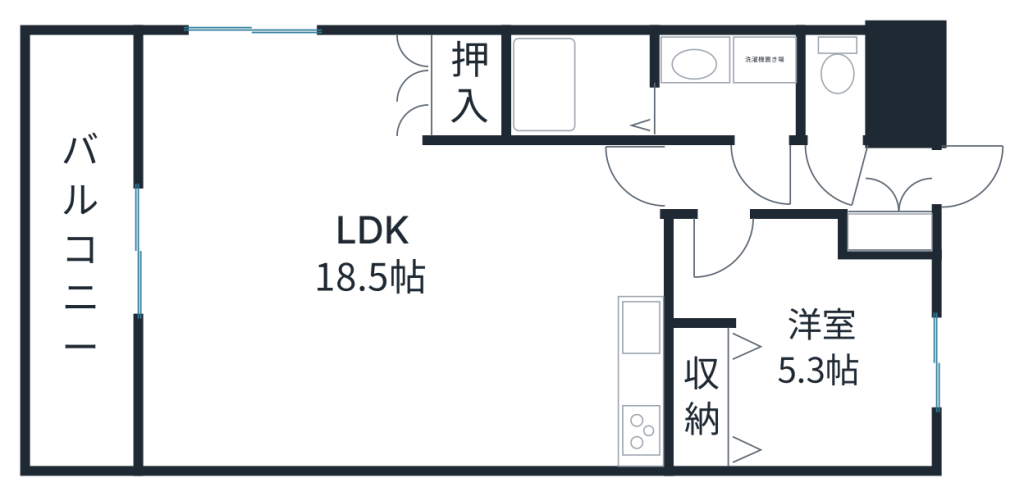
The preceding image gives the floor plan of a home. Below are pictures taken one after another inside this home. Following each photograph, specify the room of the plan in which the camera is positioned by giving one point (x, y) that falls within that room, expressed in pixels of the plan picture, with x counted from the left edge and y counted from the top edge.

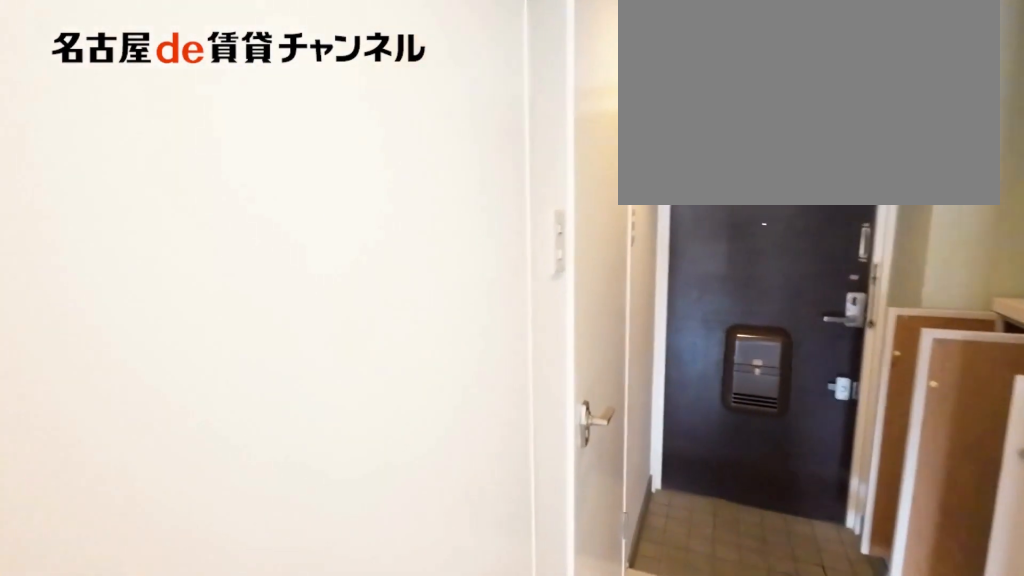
(761, 177)
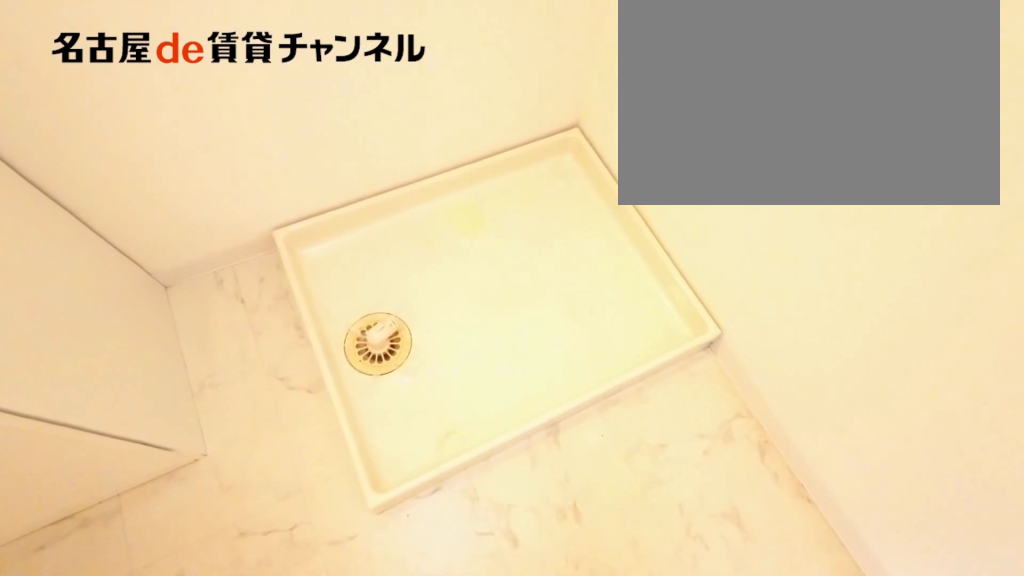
(728, 83)
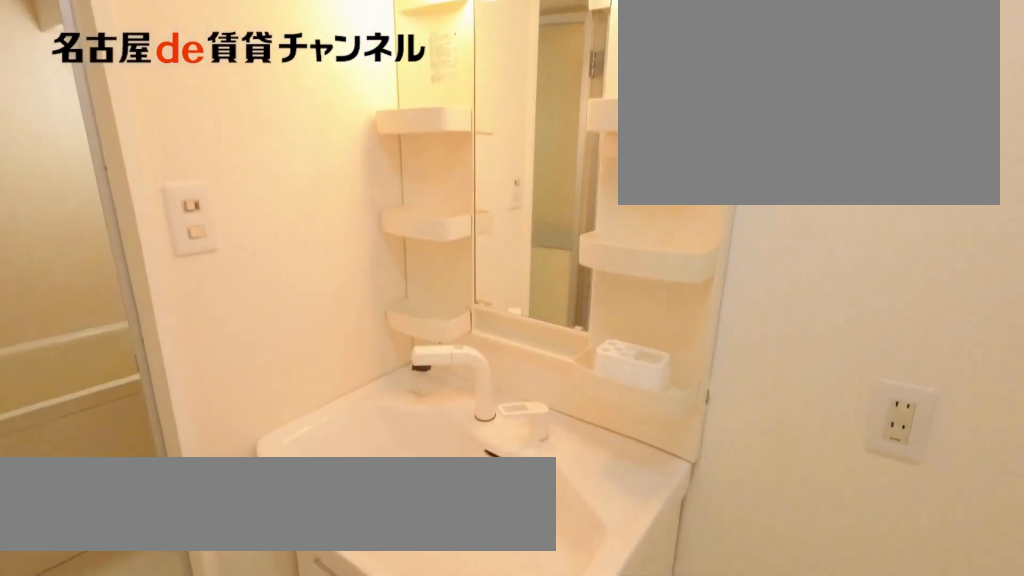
(728, 83)
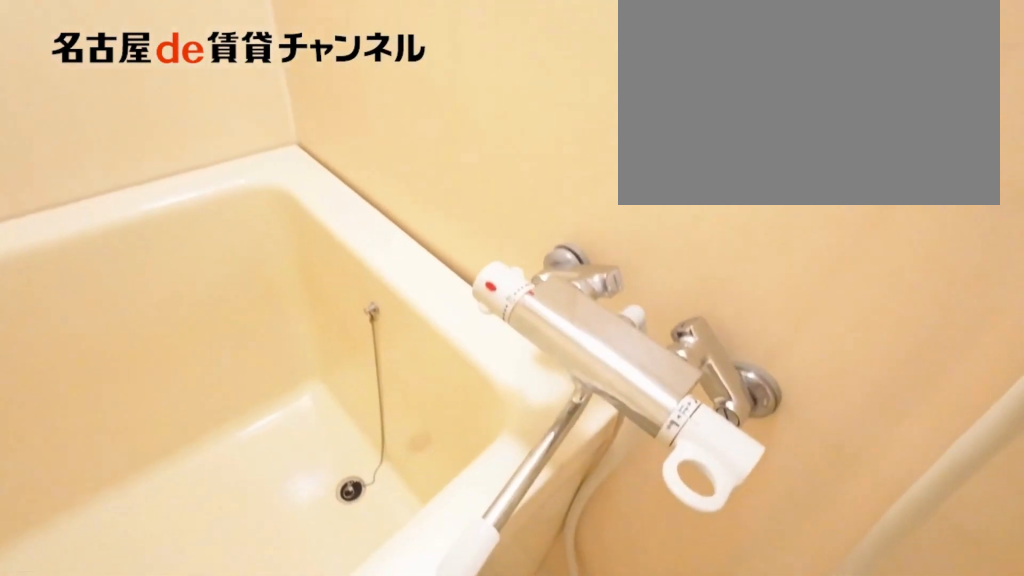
(582, 86)
